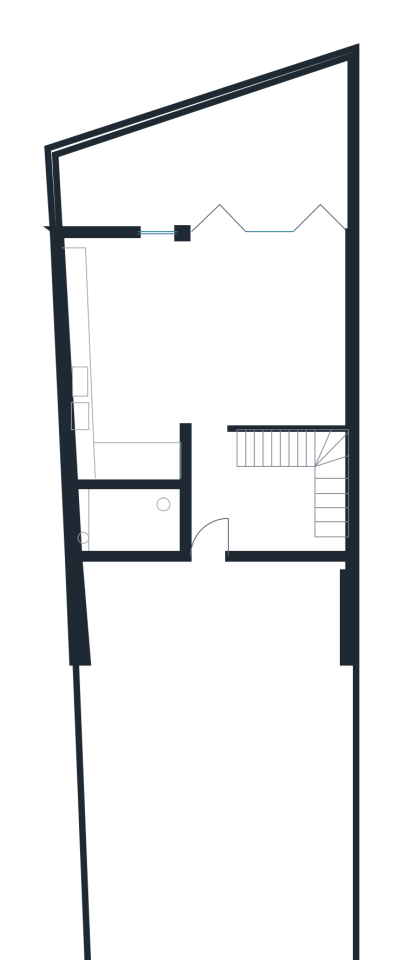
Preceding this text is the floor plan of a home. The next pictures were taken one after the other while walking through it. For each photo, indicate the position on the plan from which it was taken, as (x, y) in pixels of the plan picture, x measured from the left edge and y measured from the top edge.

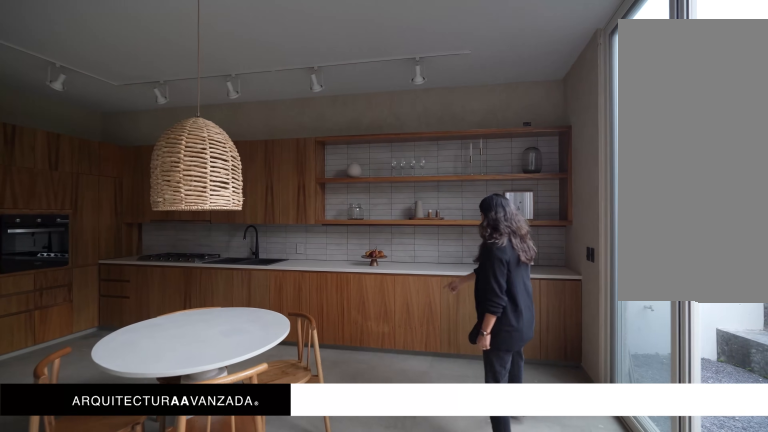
(209, 260)
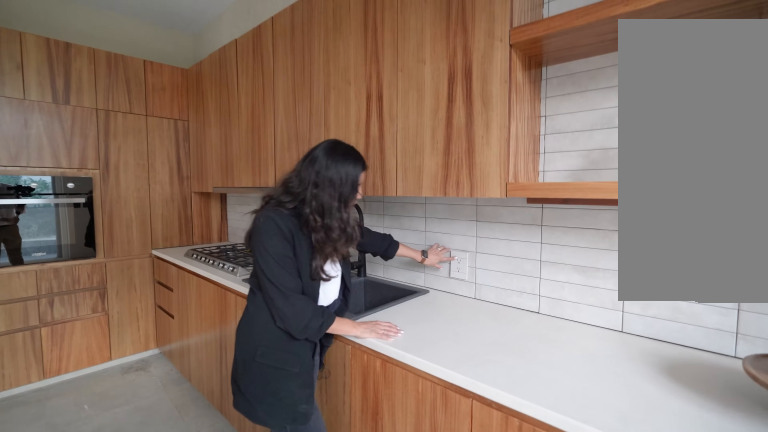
(116, 298)
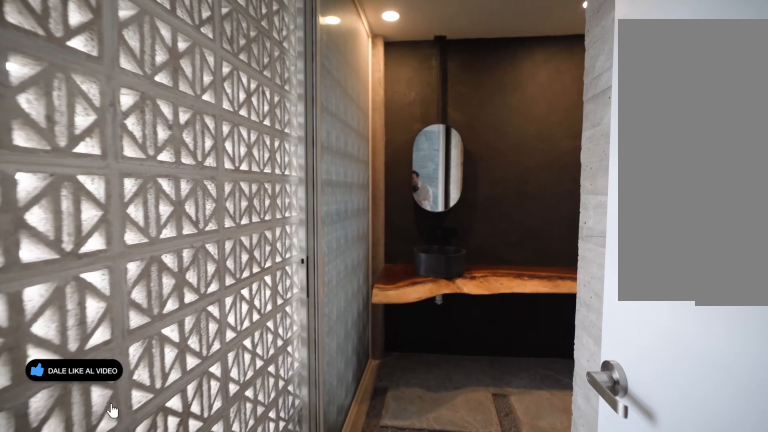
(179, 538)
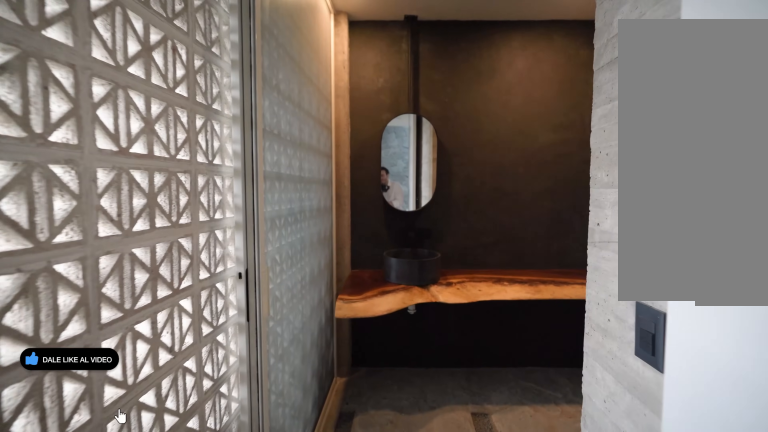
(166, 535)
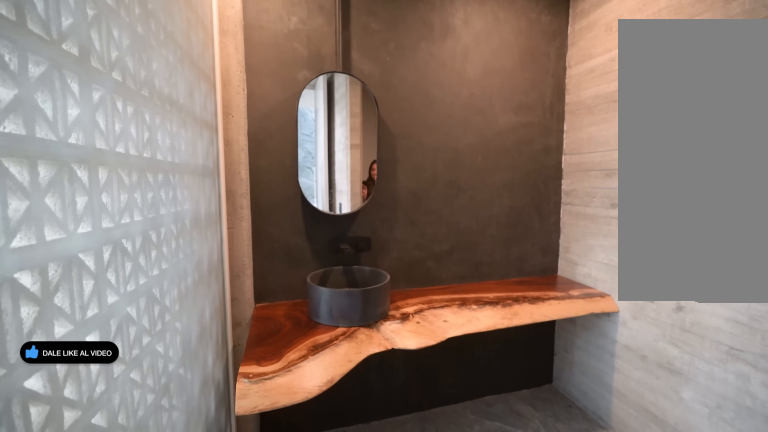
(110, 534)
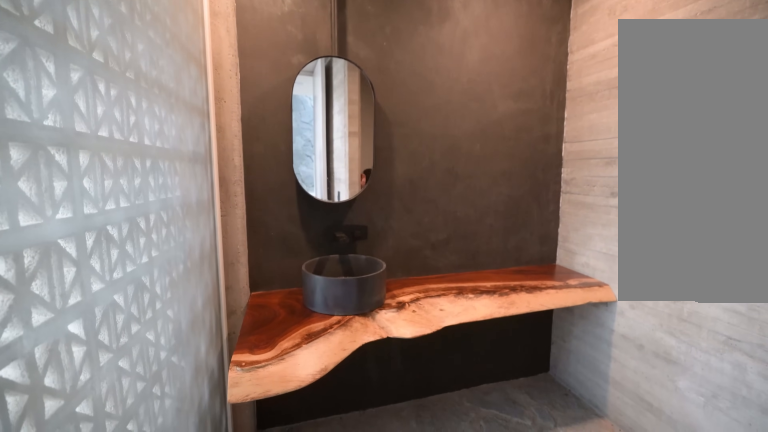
(110, 534)
